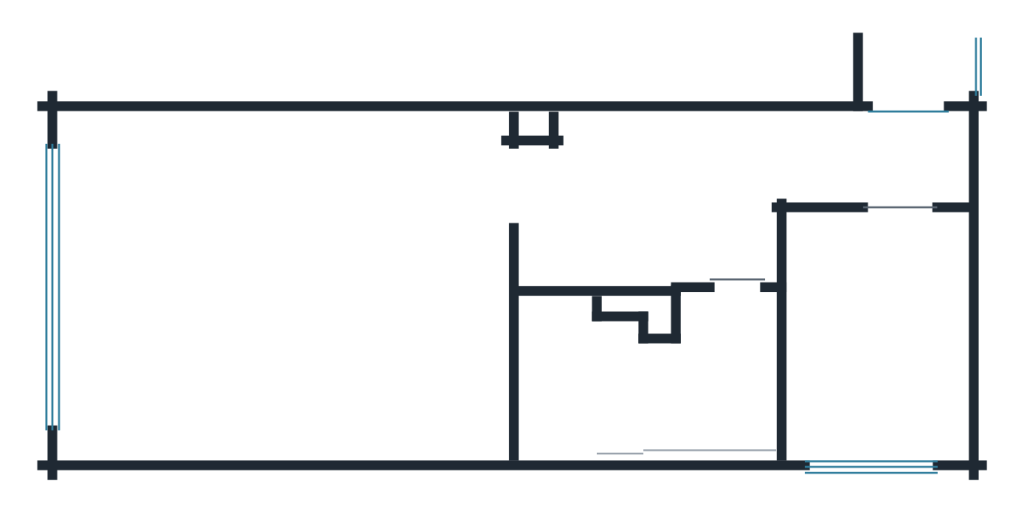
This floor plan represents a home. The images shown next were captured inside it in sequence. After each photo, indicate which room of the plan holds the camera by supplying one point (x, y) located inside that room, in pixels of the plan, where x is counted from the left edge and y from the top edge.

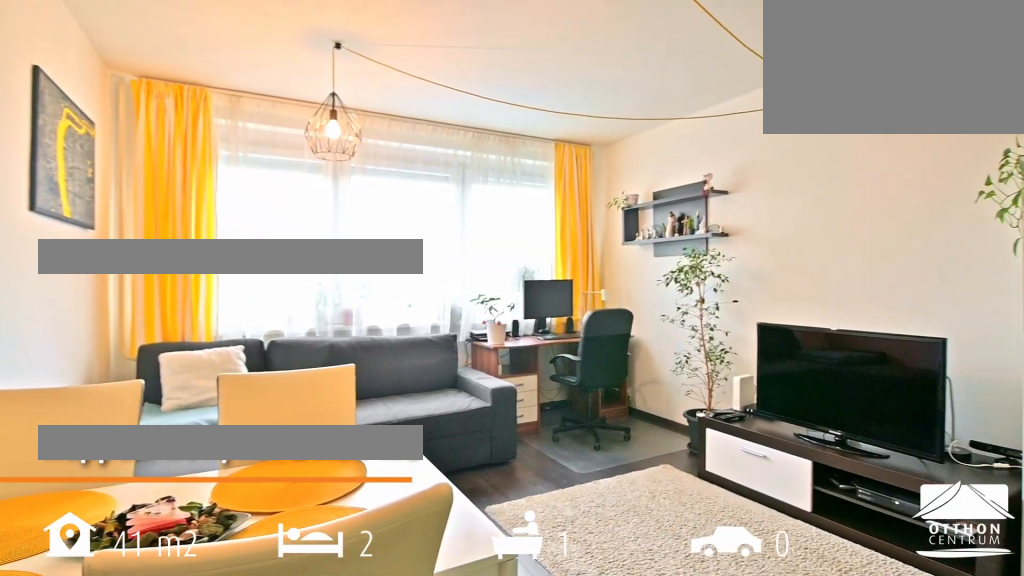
(273, 291)
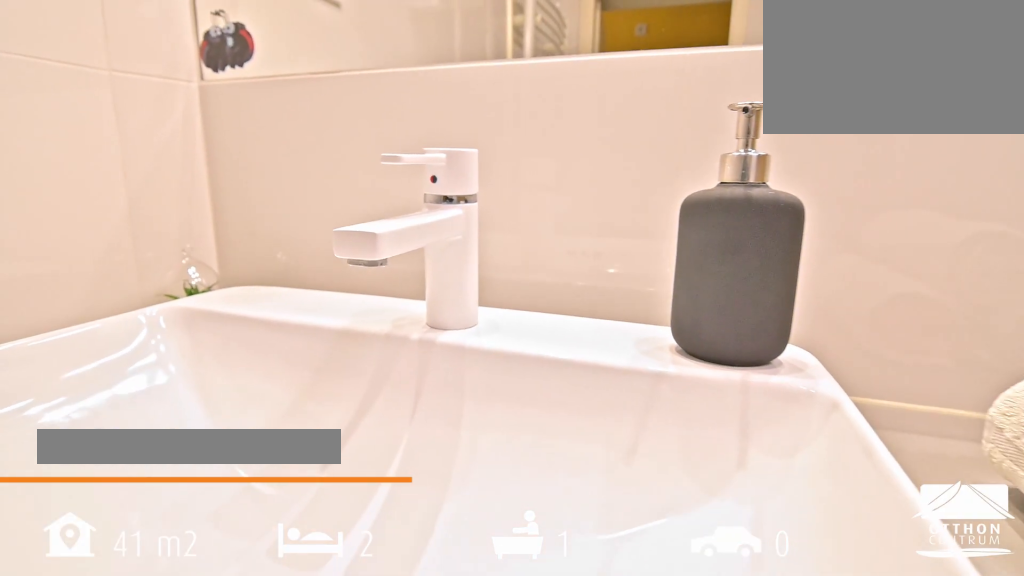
(644, 376)
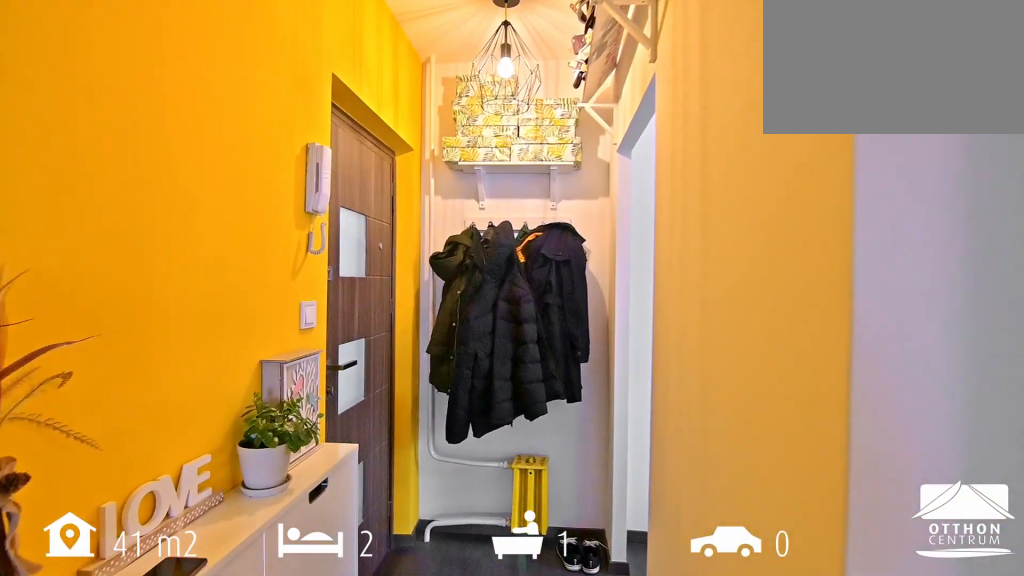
(842, 163)
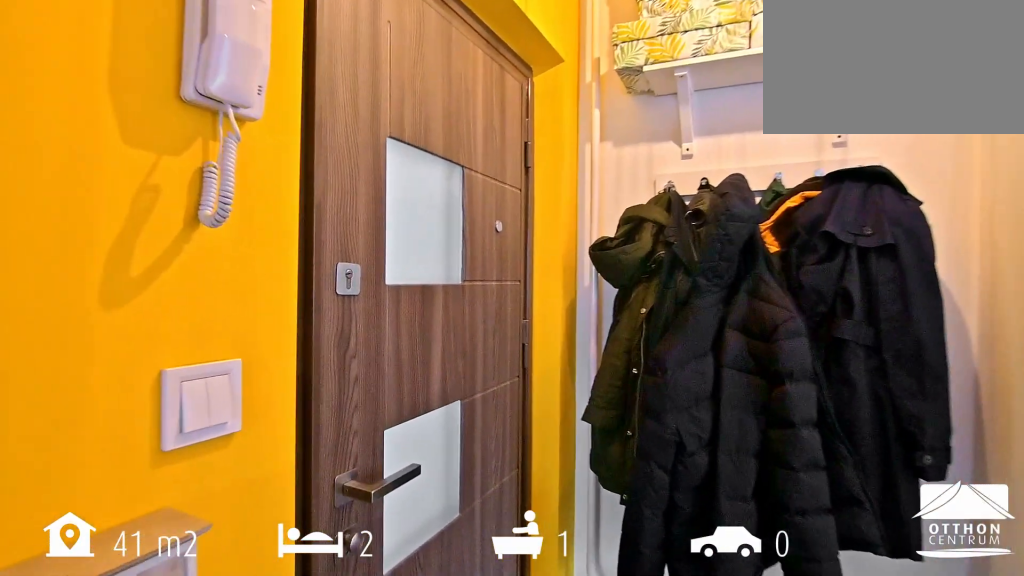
(843, 163)
